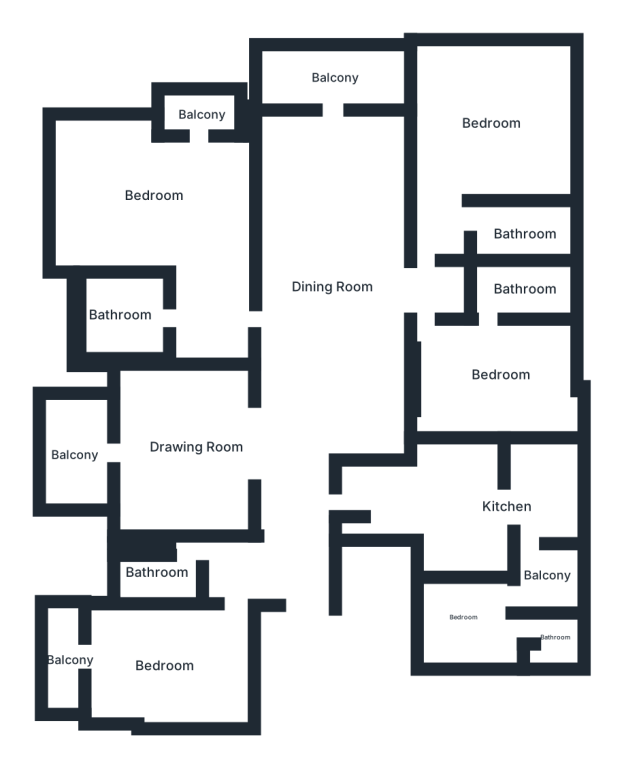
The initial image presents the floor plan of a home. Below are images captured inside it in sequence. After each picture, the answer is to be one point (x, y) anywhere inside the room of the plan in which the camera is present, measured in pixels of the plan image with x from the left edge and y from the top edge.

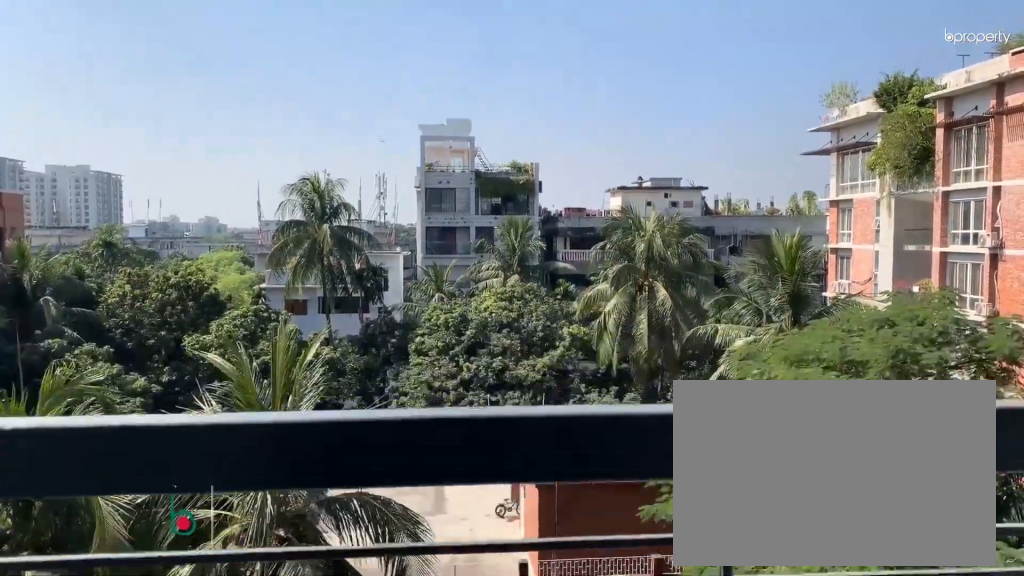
(78, 459)
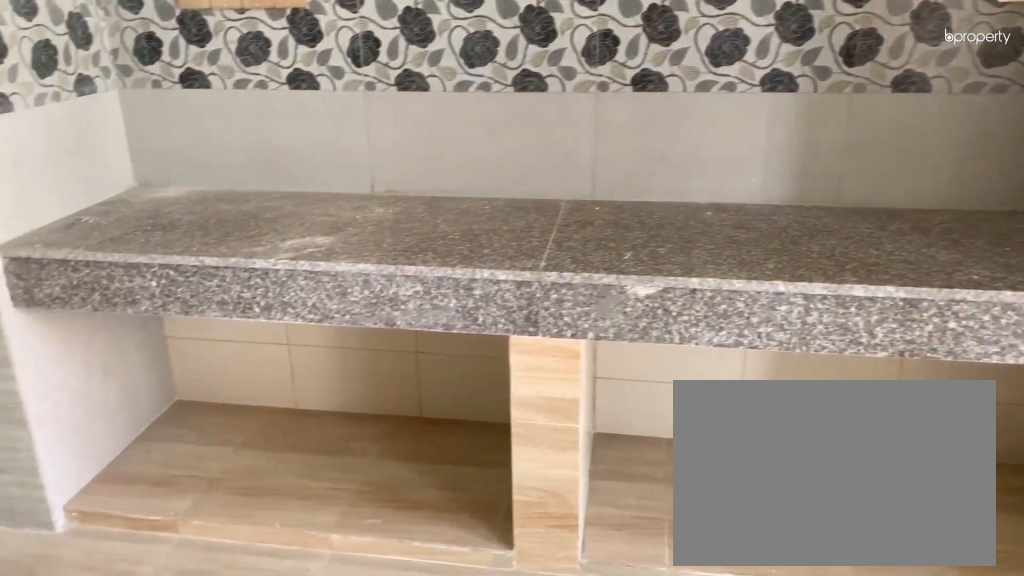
(507, 512)
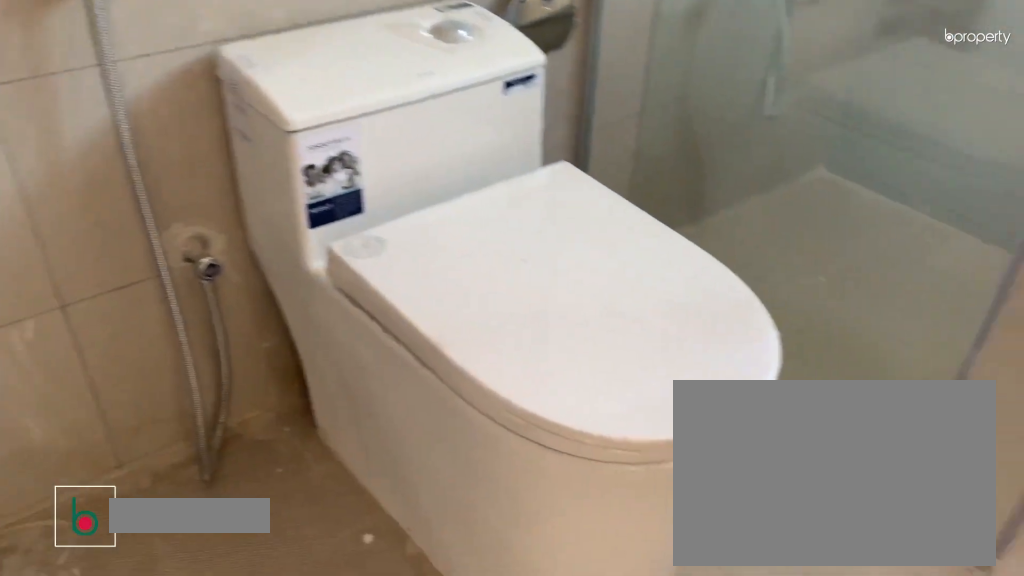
(522, 290)
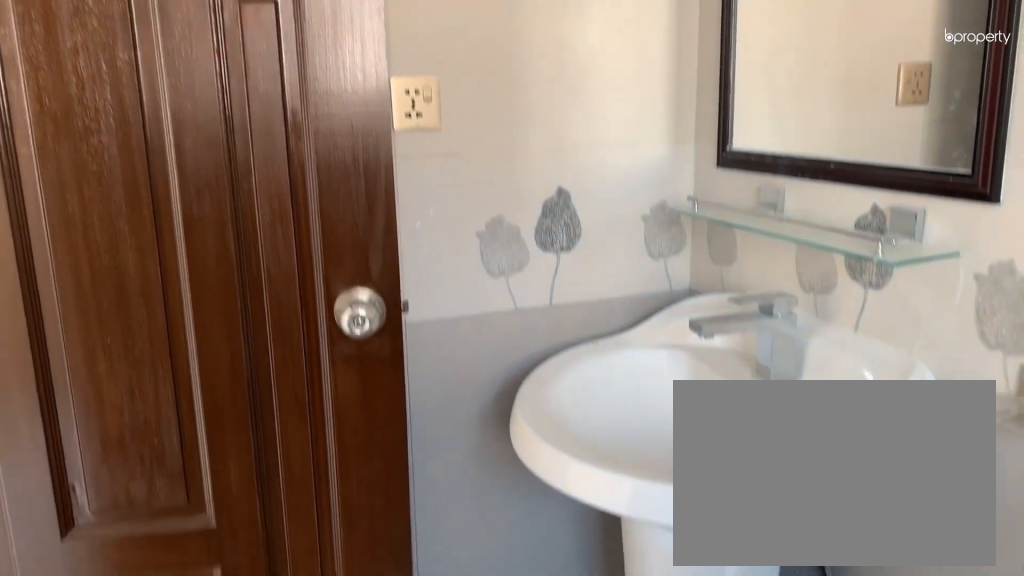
(522, 290)
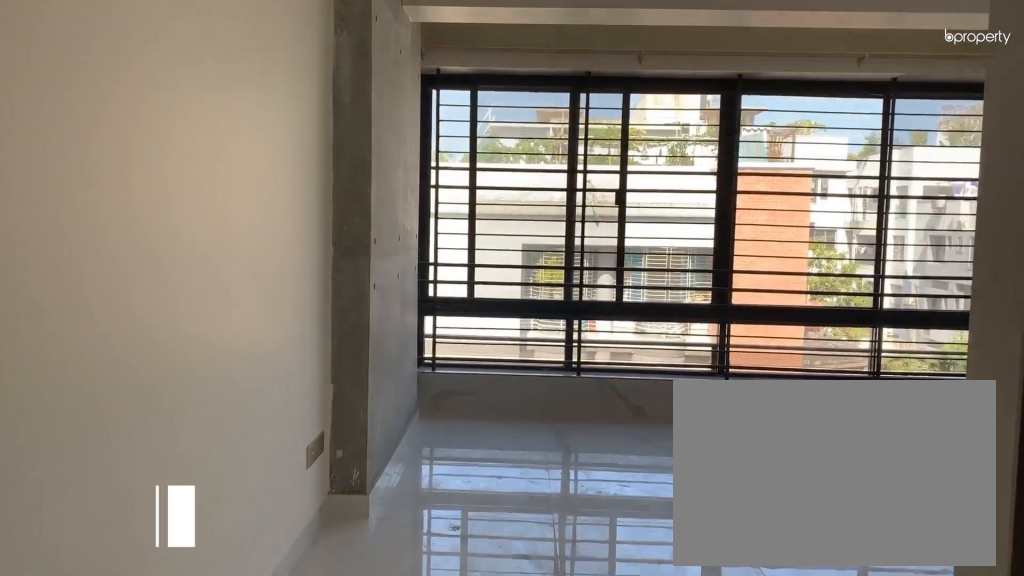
(491, 121)
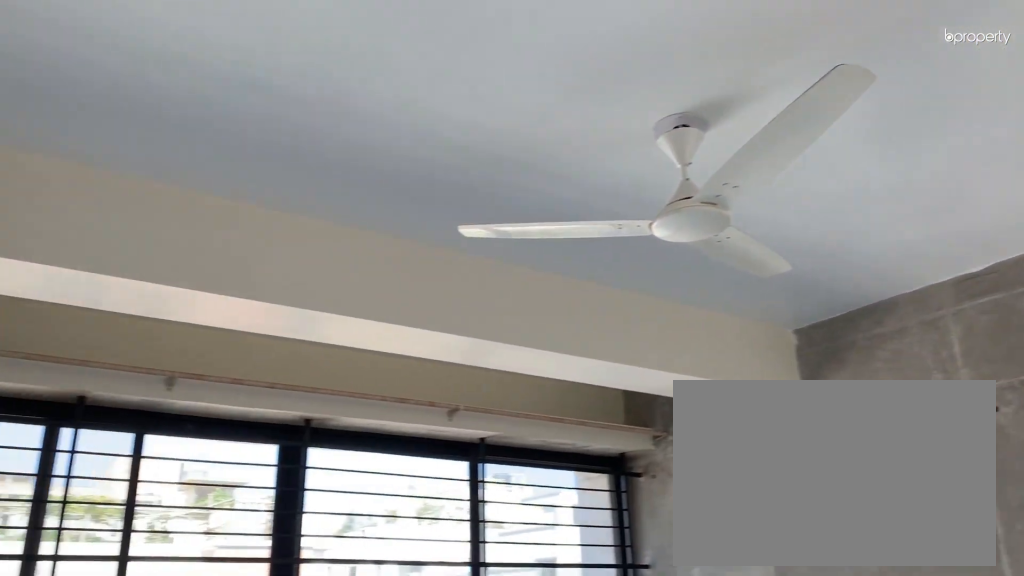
(491, 121)
